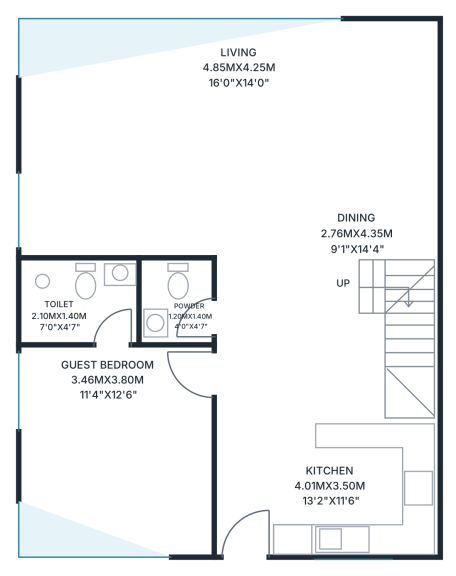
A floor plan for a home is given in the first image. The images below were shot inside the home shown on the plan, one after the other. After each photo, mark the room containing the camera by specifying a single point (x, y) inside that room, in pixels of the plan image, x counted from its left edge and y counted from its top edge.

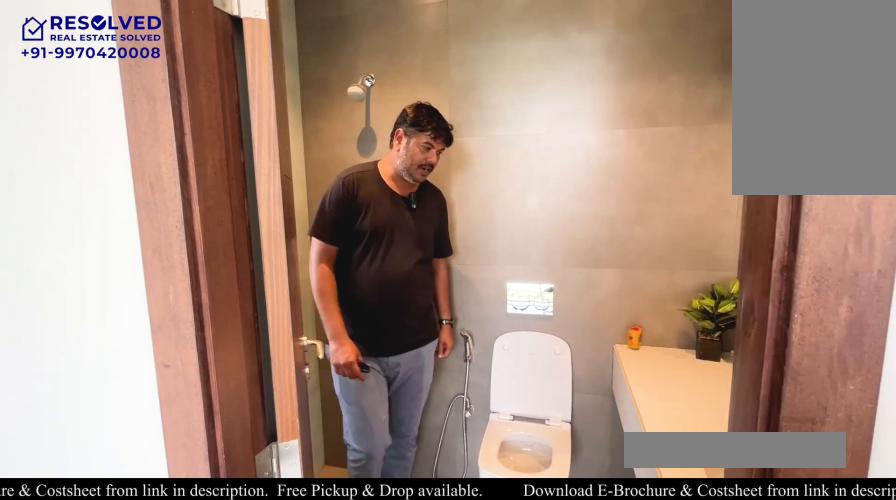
(78, 300)
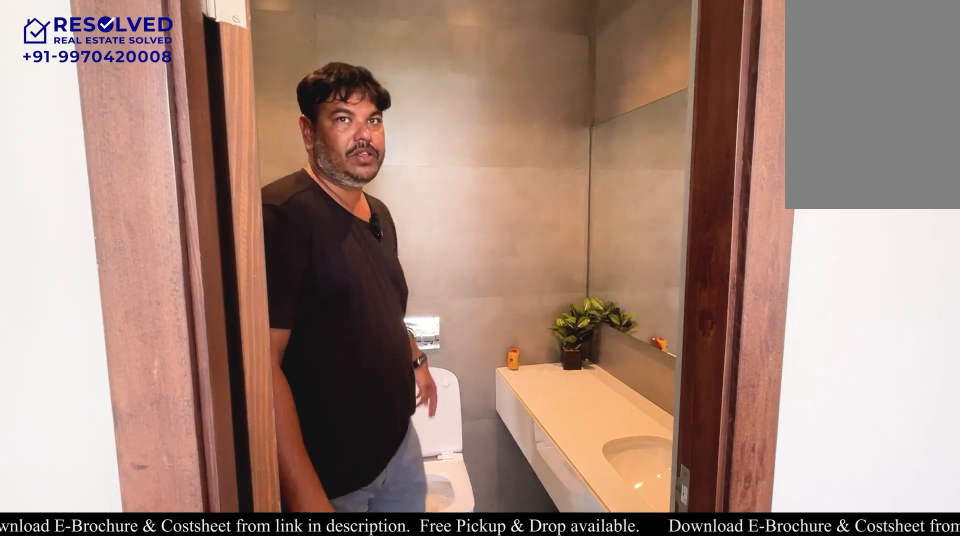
(78, 300)
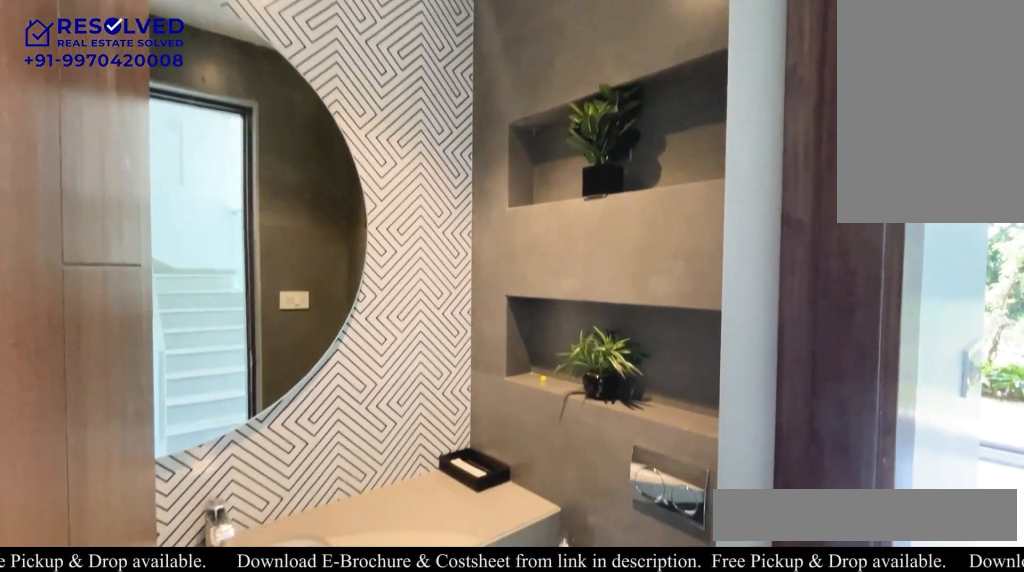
(176, 298)
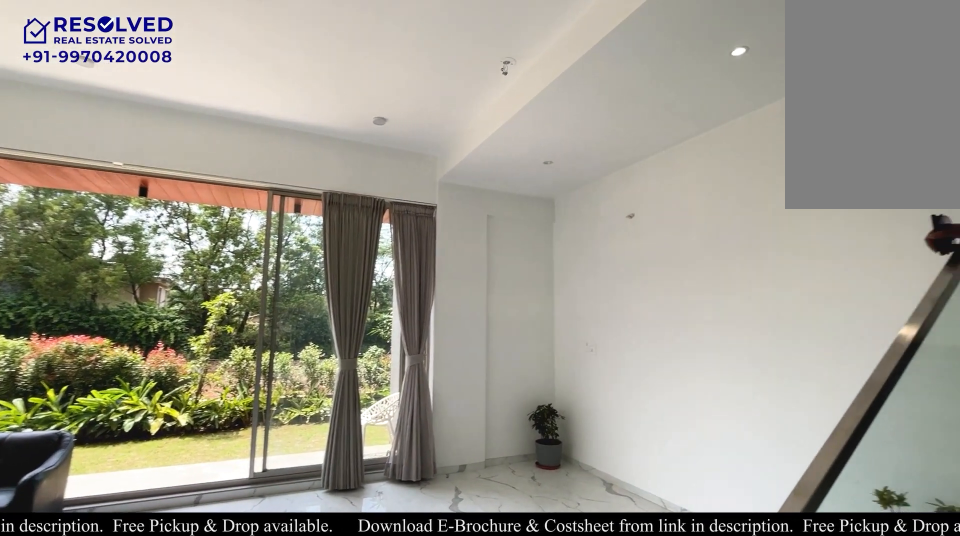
(401, 328)
